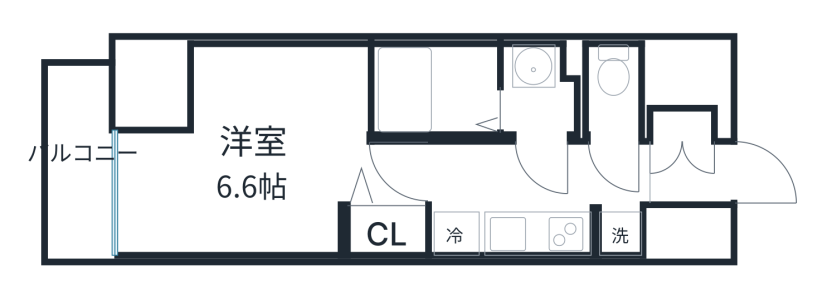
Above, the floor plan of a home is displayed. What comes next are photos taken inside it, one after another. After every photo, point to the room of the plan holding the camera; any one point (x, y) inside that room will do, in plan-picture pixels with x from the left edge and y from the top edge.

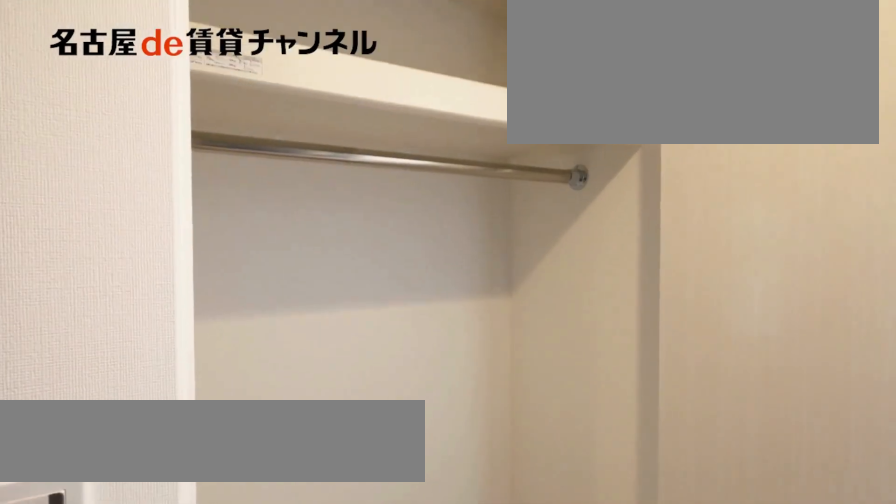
(384, 230)
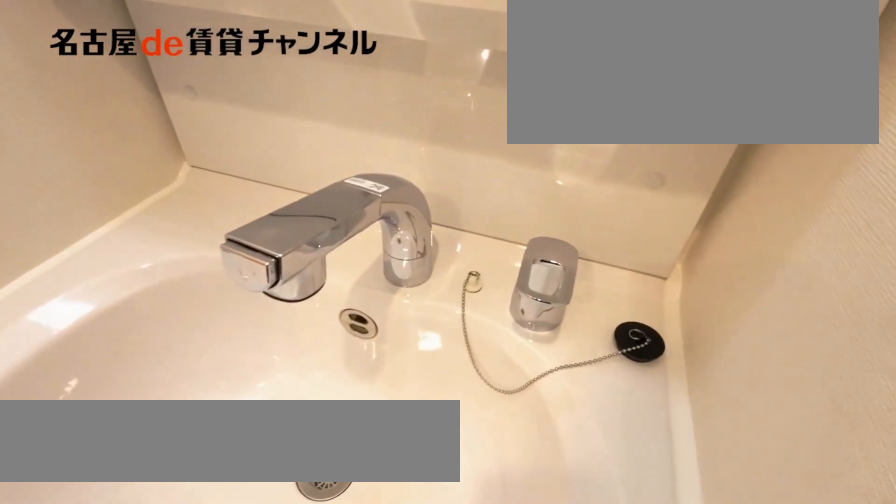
(541, 91)
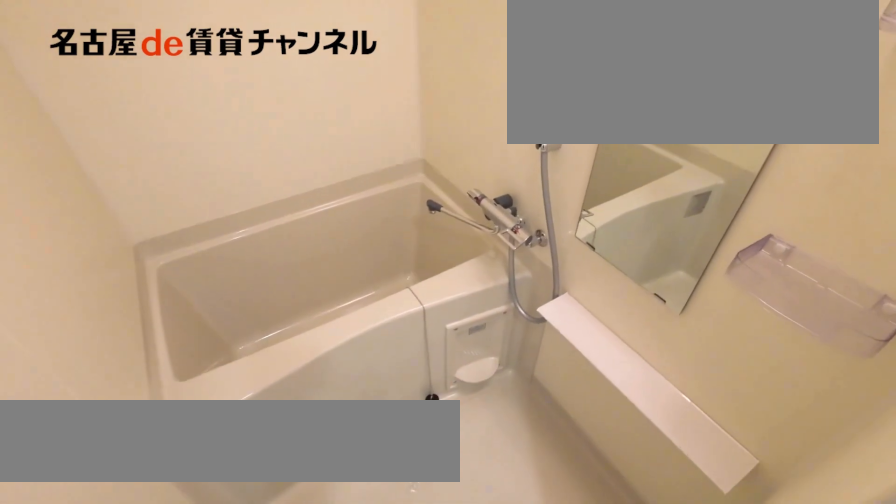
(435, 90)
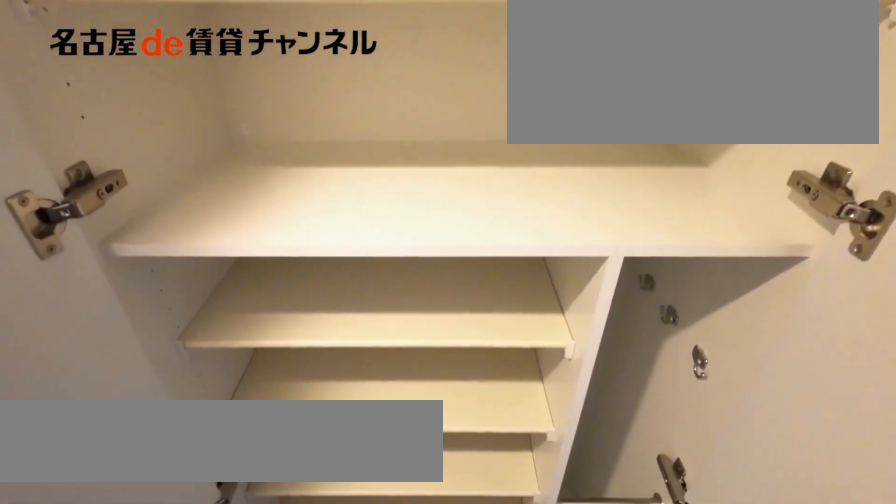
(688, 123)
